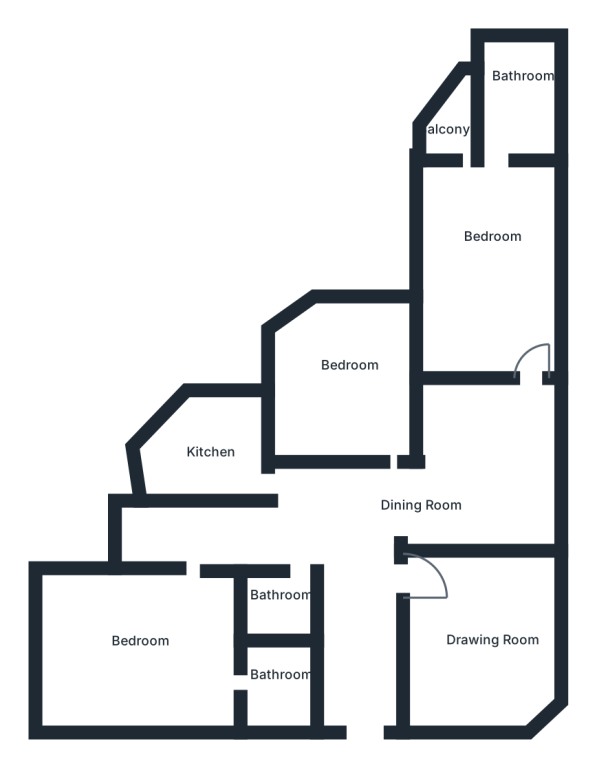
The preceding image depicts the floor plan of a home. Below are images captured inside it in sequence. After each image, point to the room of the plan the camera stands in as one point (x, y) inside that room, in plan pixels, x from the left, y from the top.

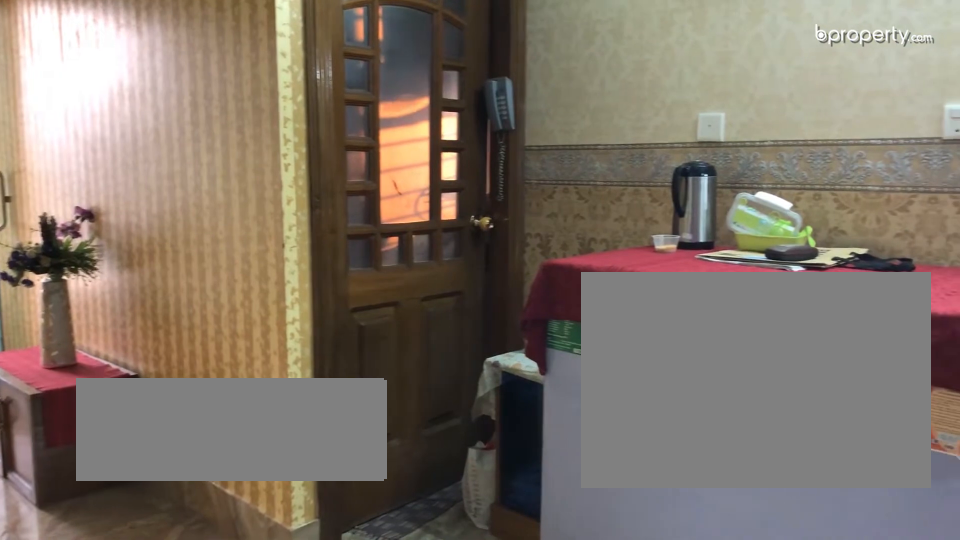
(345, 520)
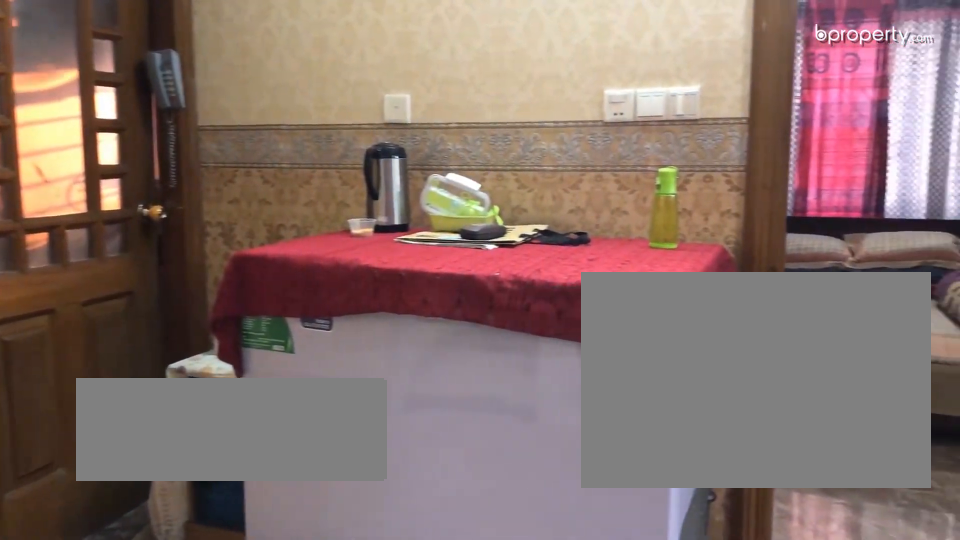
(345, 520)
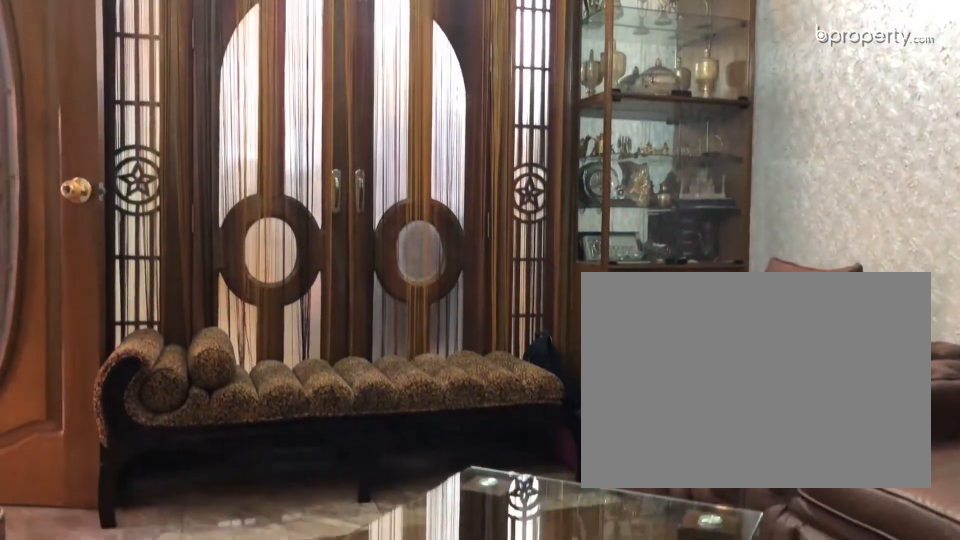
(486, 637)
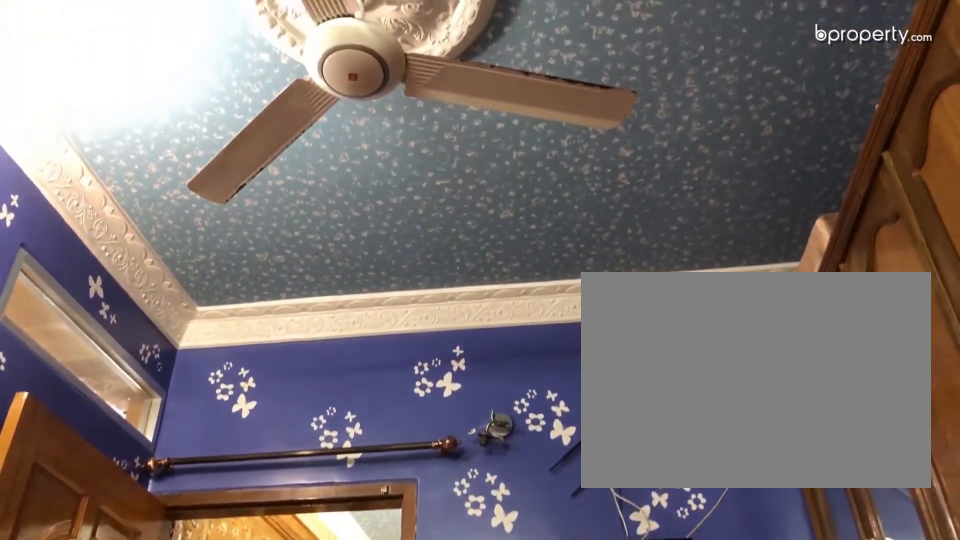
(355, 386)
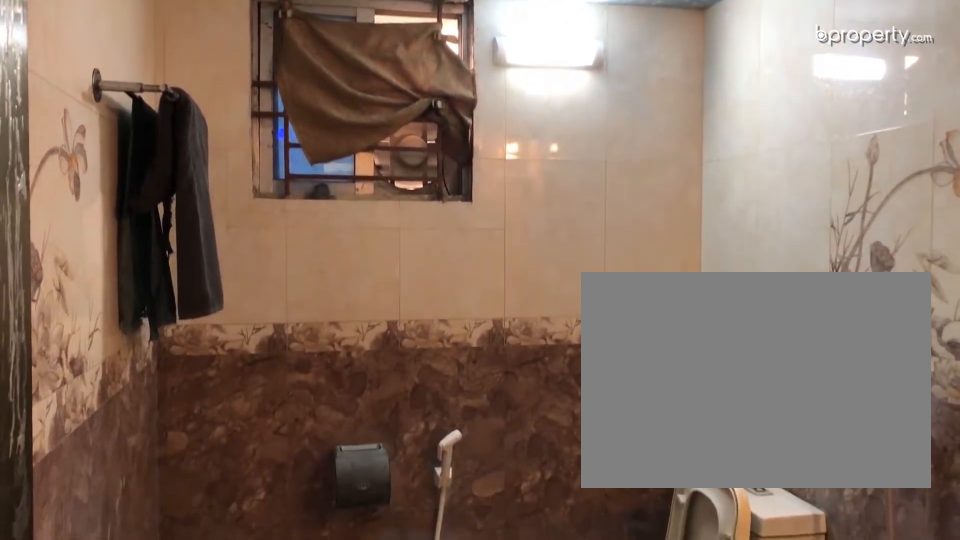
(511, 107)
